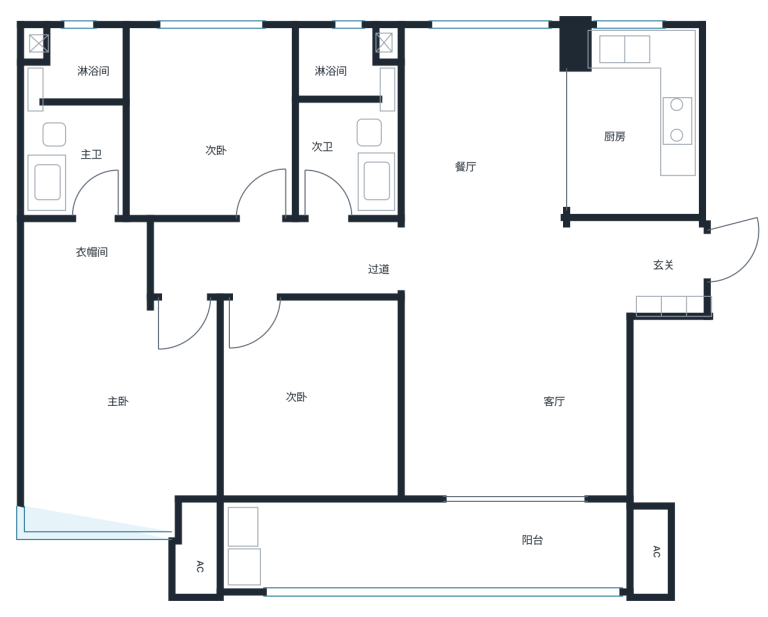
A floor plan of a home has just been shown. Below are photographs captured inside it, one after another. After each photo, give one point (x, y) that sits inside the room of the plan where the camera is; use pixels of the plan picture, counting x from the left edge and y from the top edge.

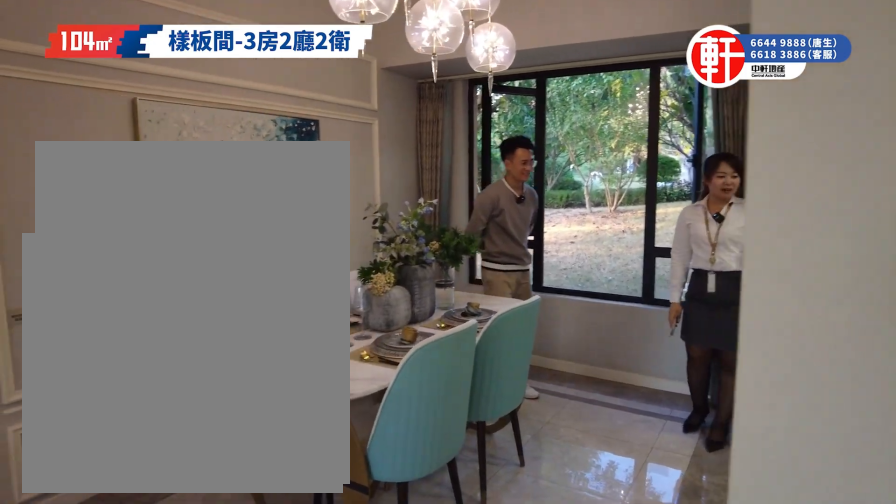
(481, 283)
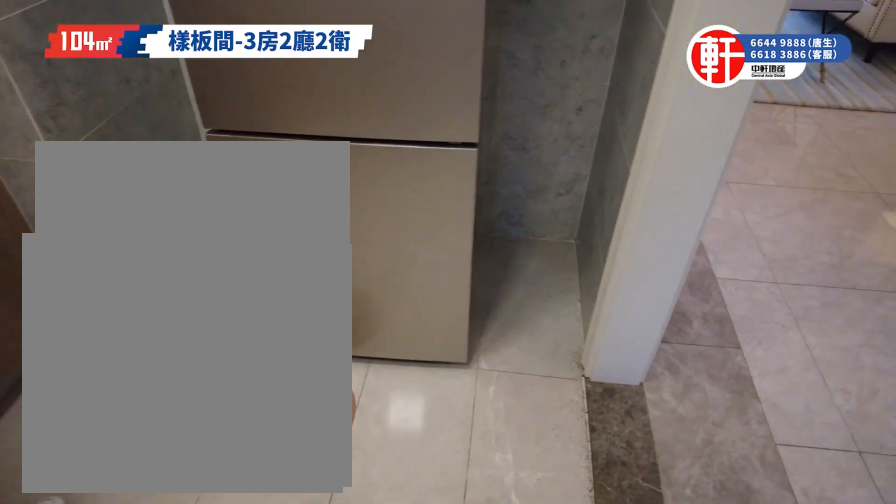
(640, 146)
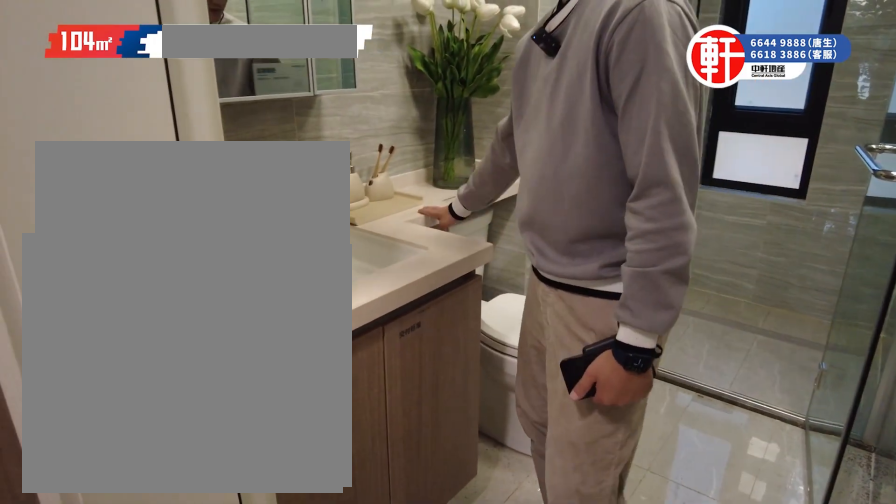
(116, 448)
